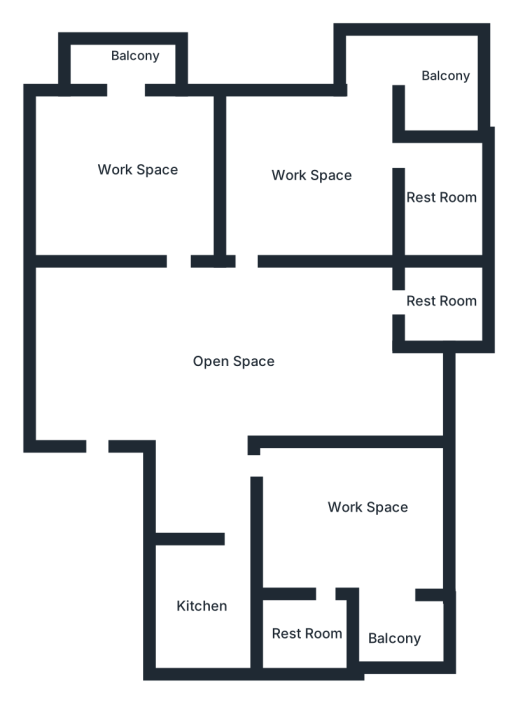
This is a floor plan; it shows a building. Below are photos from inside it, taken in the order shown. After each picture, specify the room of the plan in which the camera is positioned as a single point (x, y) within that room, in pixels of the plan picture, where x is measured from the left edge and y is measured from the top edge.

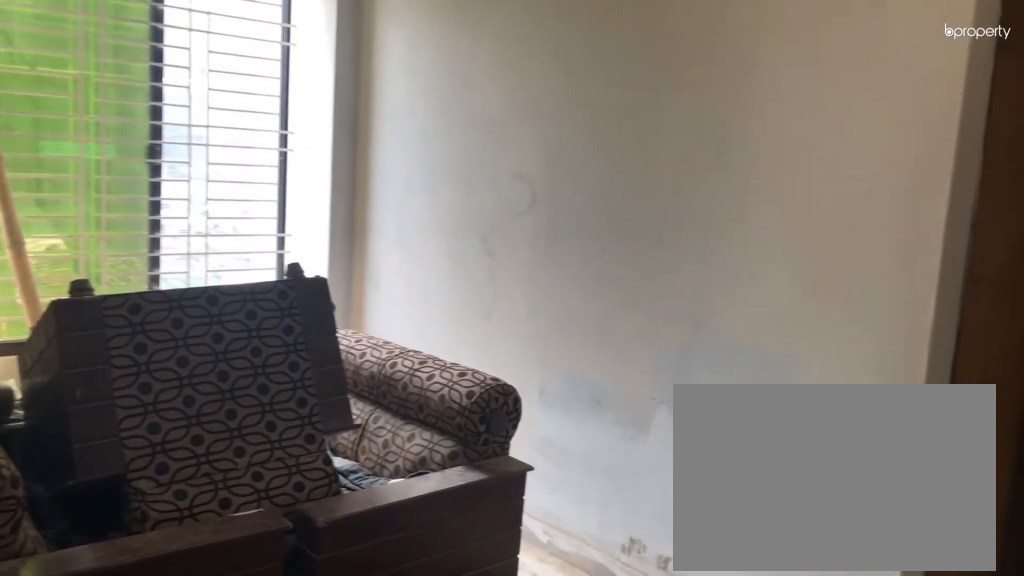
(227, 382)
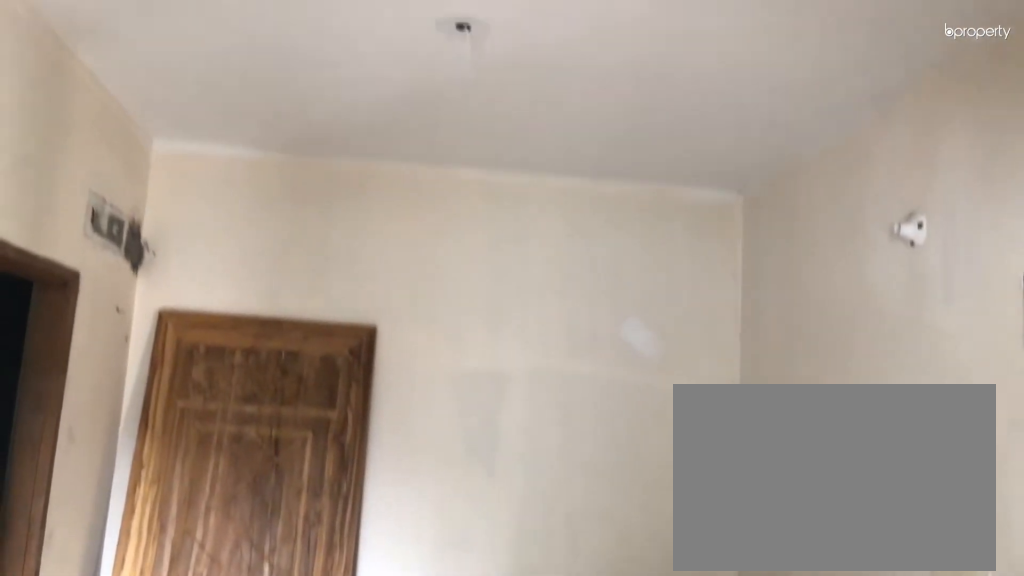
(227, 381)
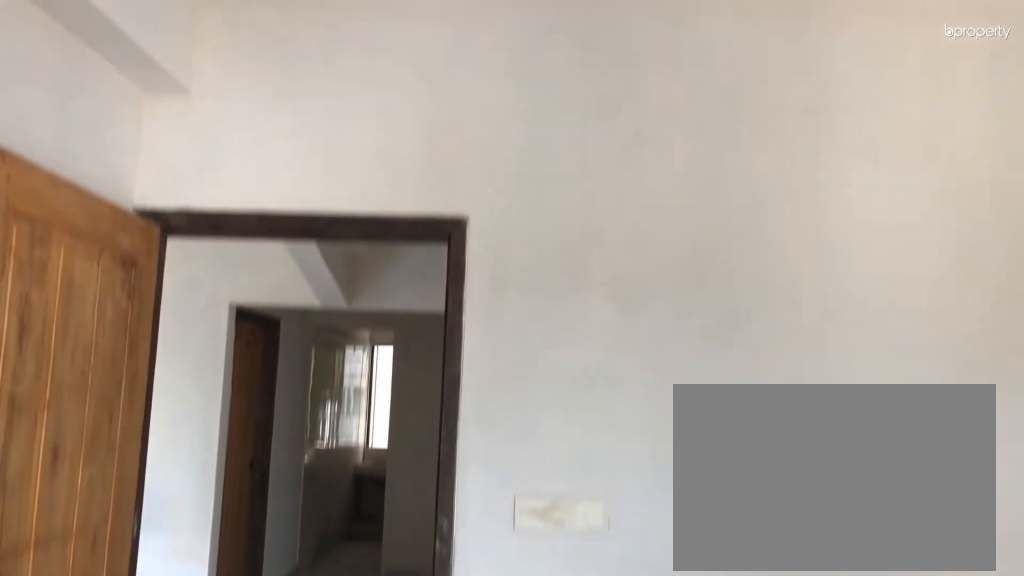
(137, 165)
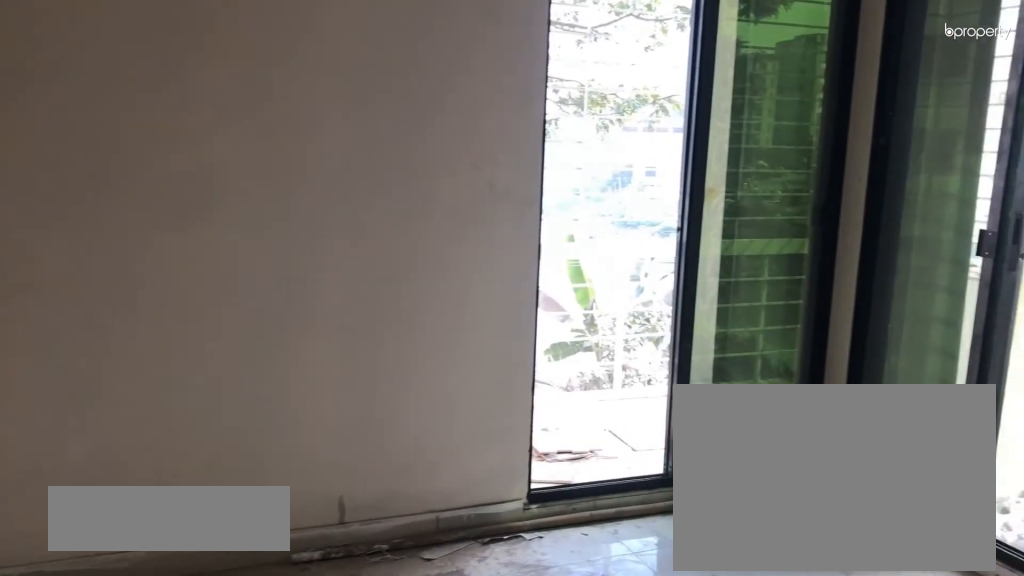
(303, 160)
